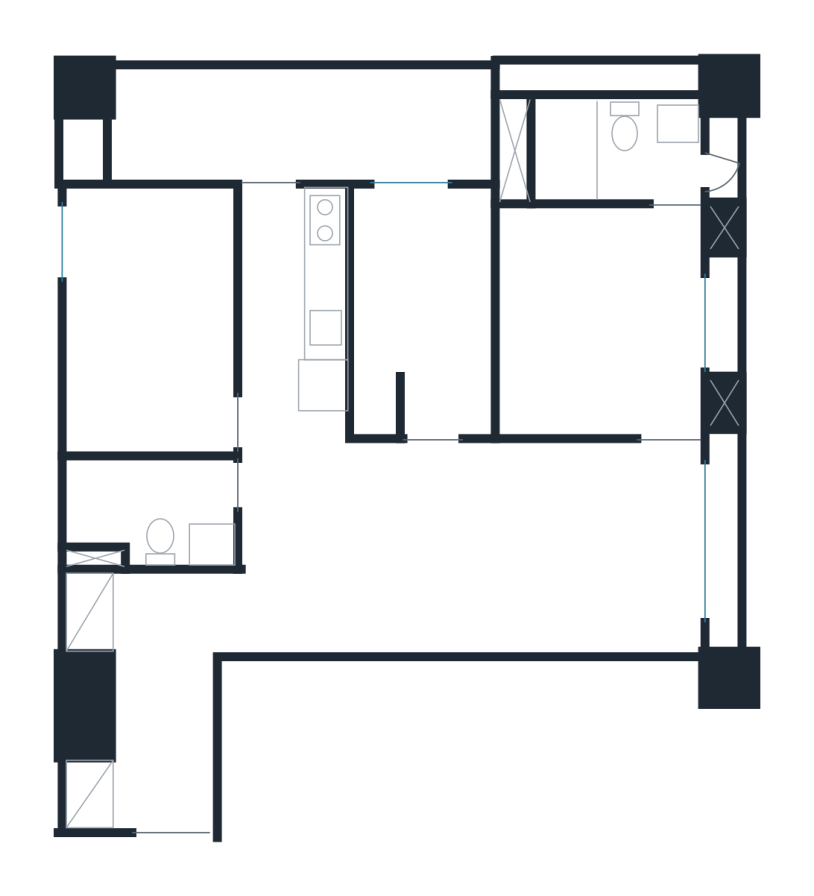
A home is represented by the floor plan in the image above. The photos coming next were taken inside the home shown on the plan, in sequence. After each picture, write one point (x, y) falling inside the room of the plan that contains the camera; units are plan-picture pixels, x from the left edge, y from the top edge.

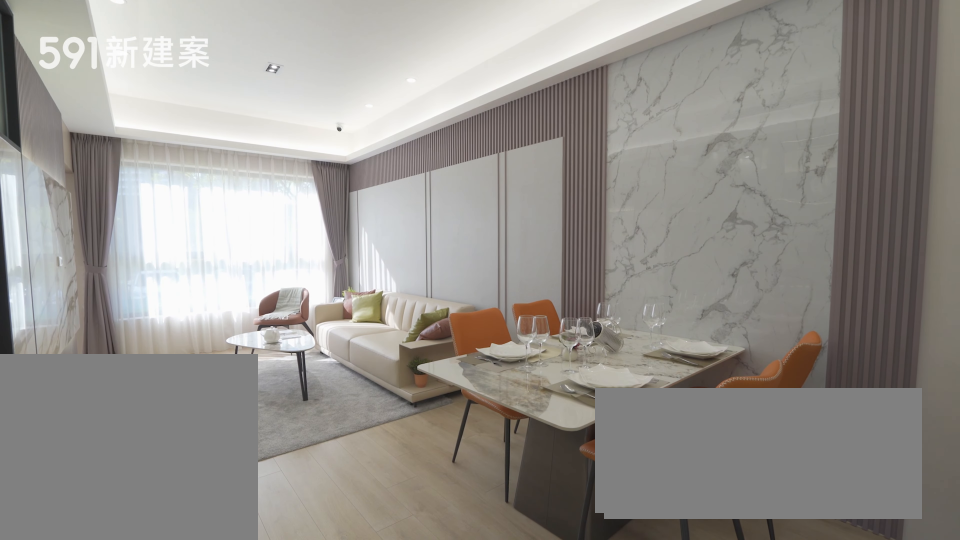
(350, 548)
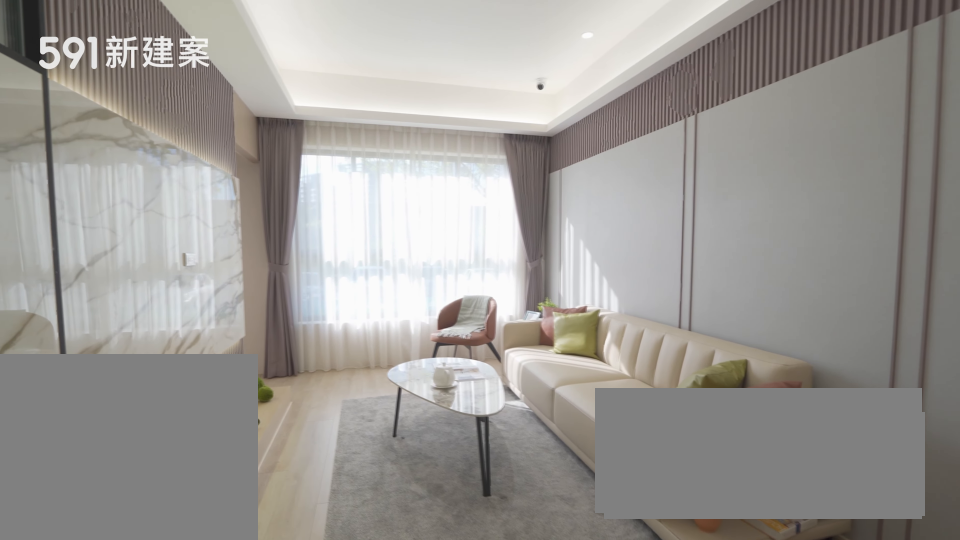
(572, 548)
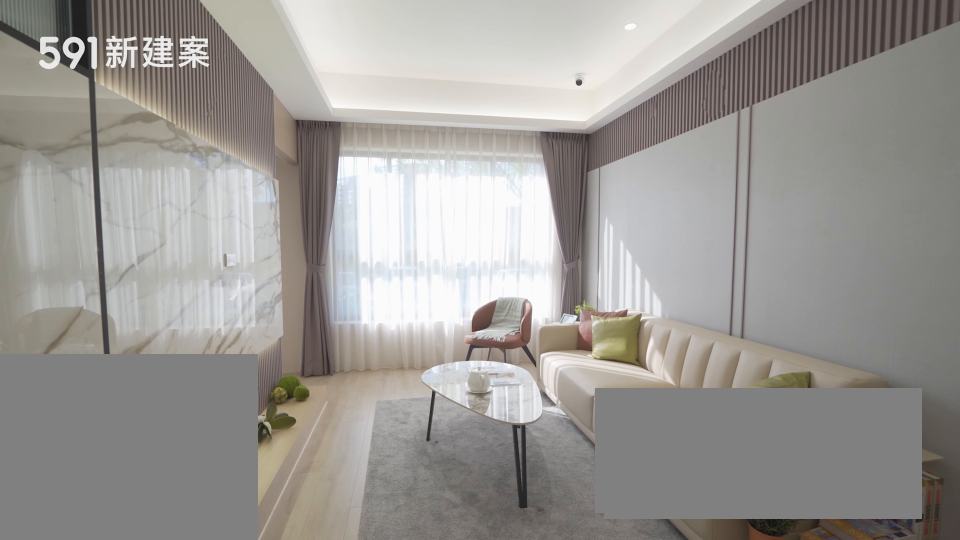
(572, 548)
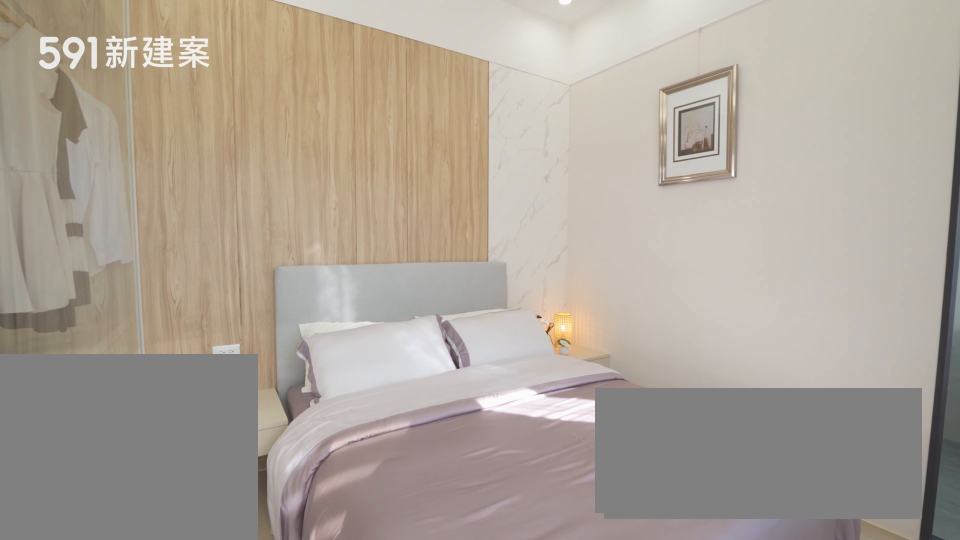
(595, 321)
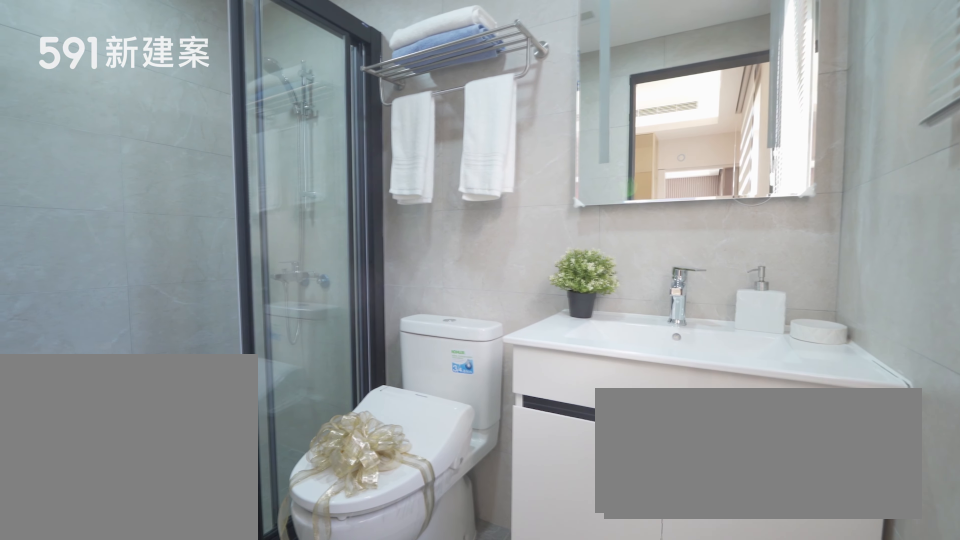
(608, 149)
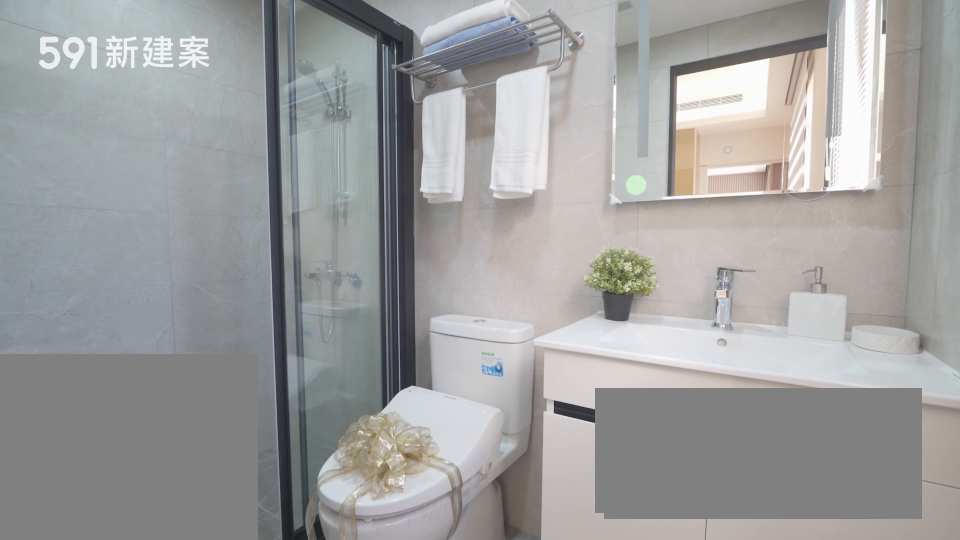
(608, 149)
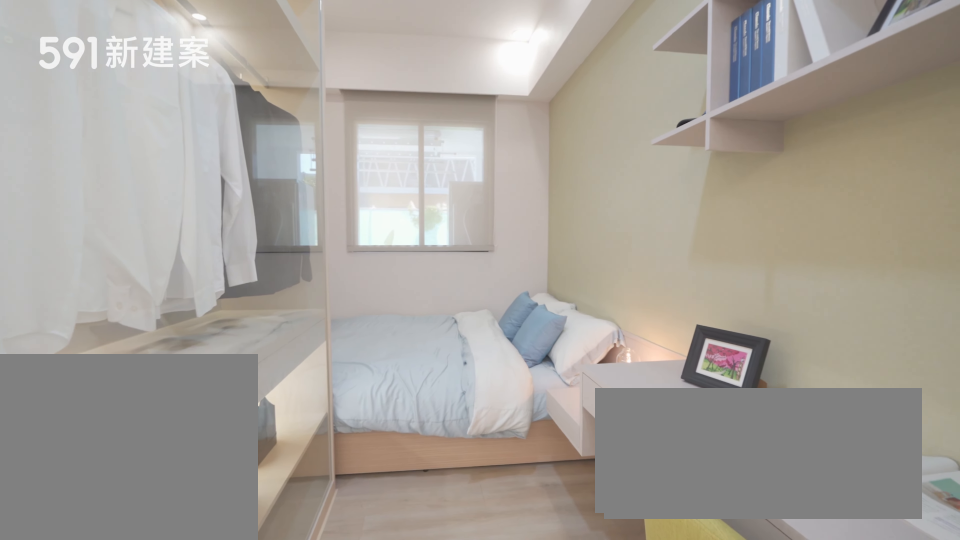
(422, 306)
